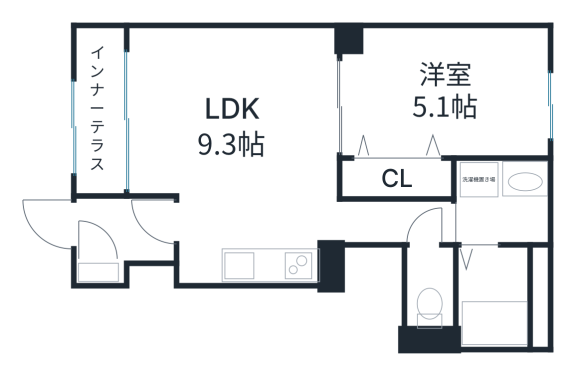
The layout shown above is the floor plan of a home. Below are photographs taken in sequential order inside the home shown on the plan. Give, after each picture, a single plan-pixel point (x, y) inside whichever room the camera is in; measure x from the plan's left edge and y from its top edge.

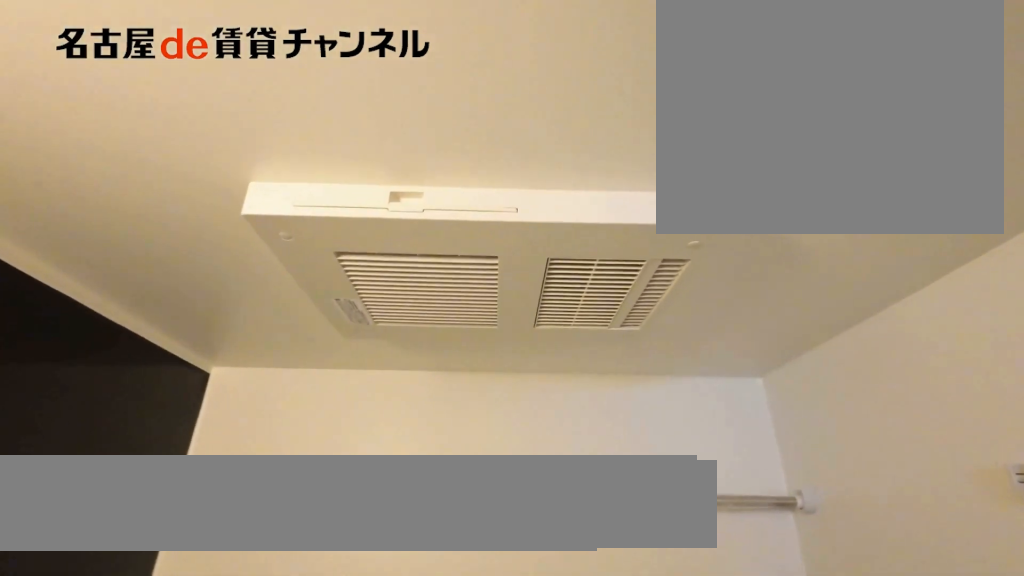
(500, 295)
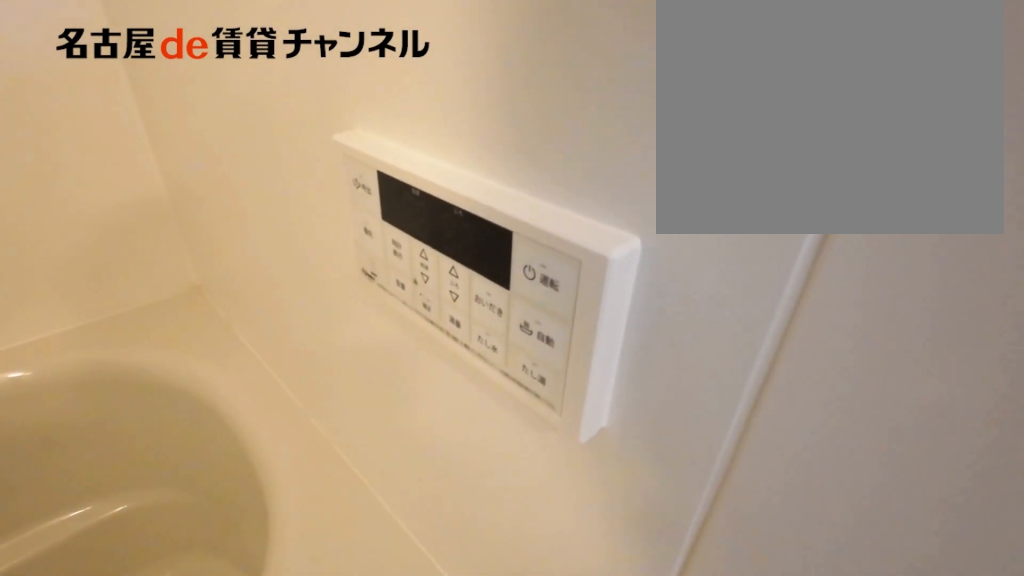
(500, 295)
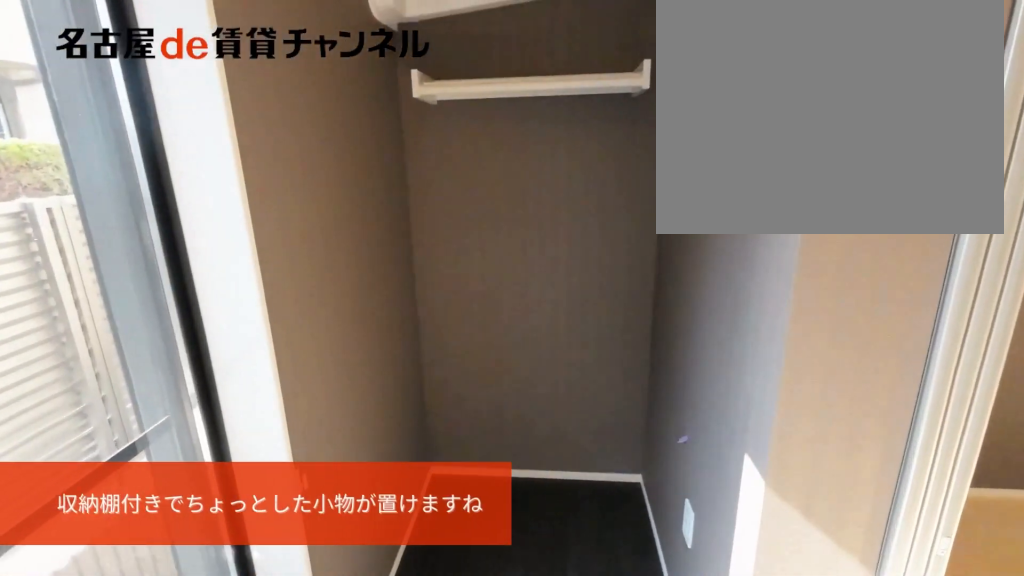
(99, 112)
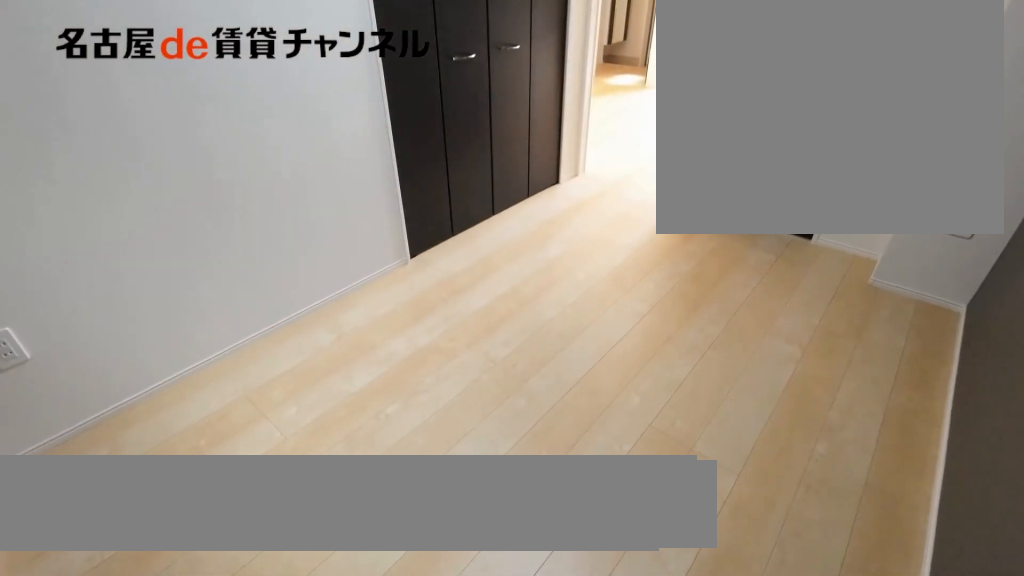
(442, 92)
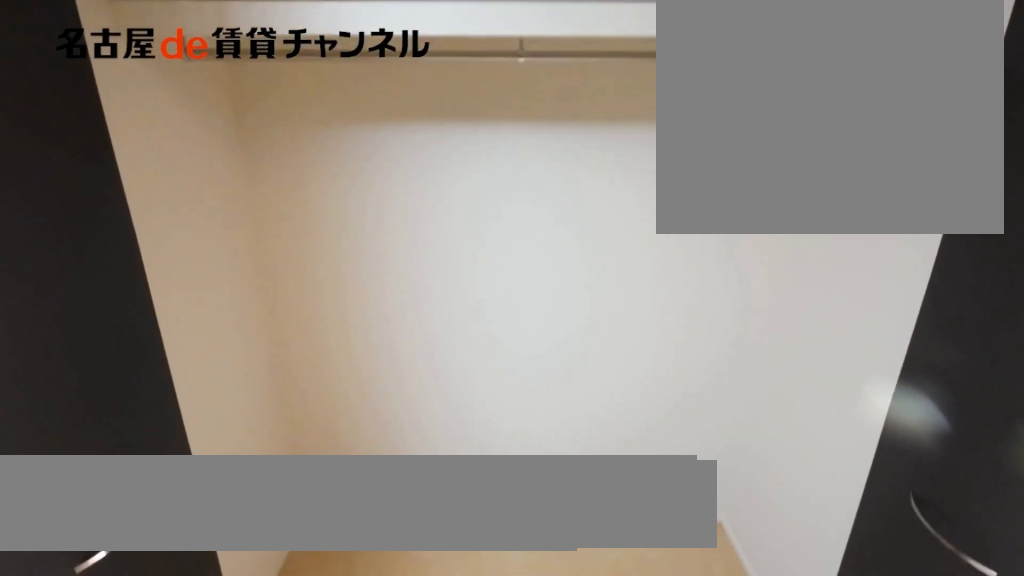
(396, 180)
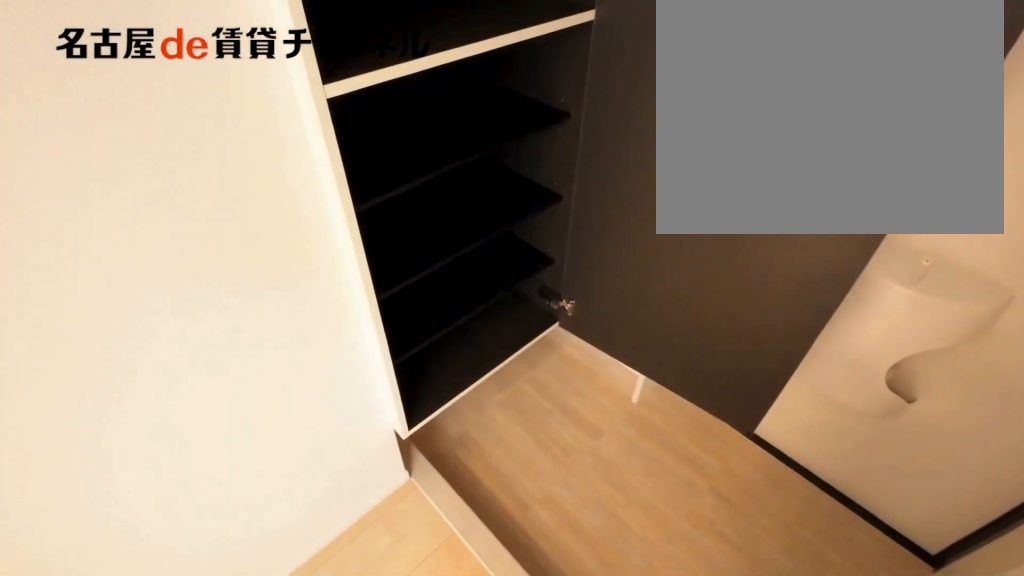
(101, 273)
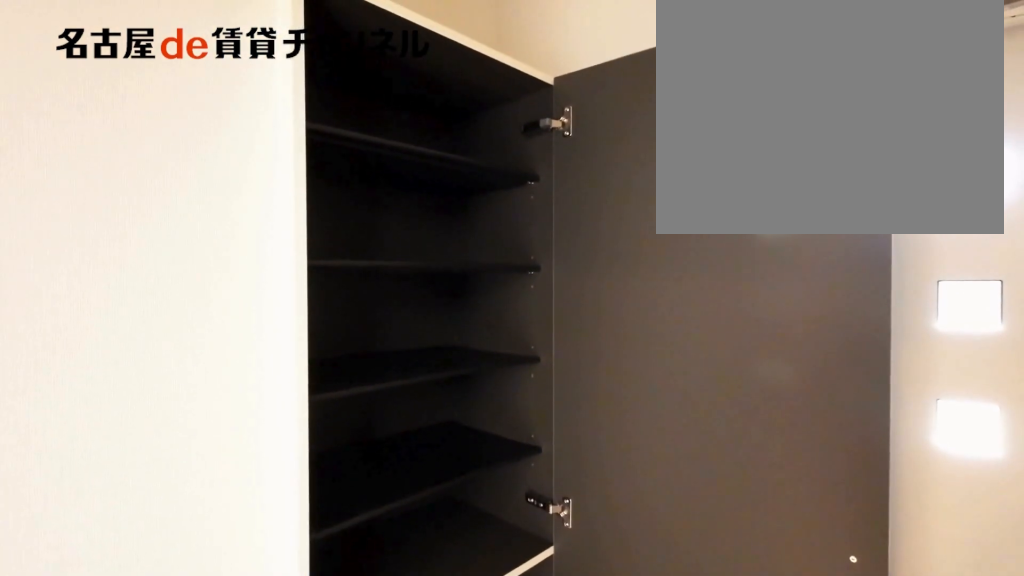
(101, 273)
